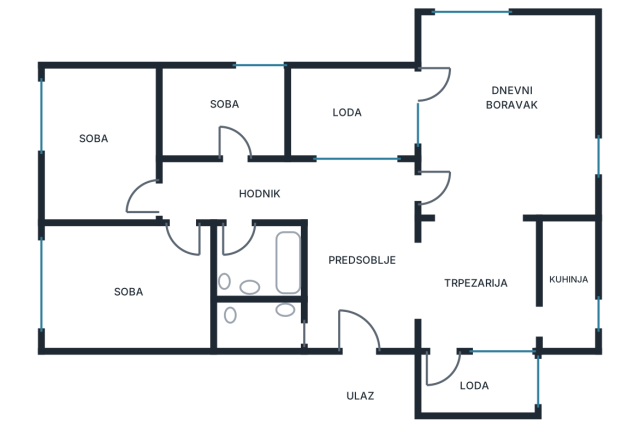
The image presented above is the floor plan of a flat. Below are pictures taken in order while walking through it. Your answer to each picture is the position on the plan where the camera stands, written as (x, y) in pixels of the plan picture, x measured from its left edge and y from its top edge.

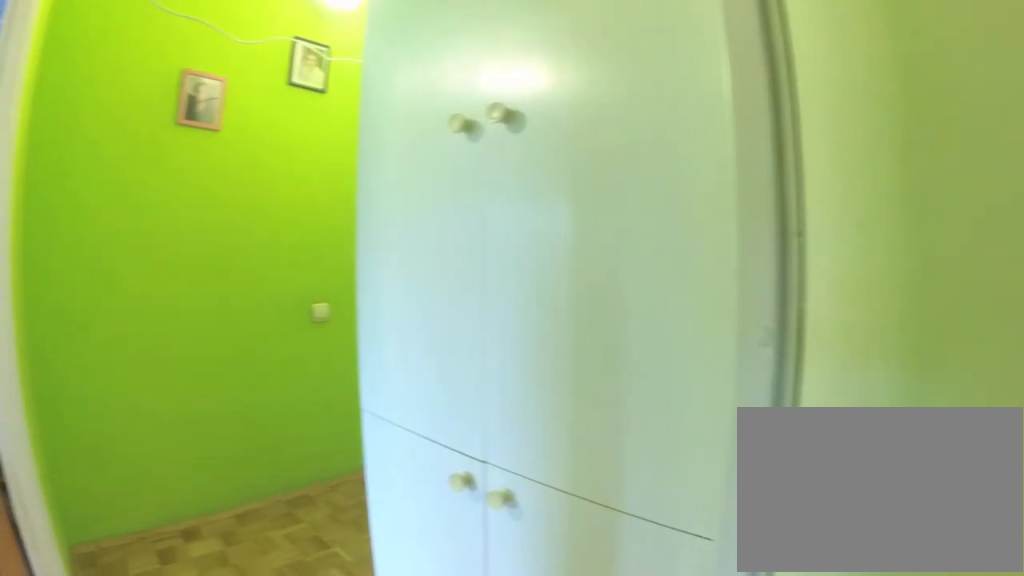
(163, 265)
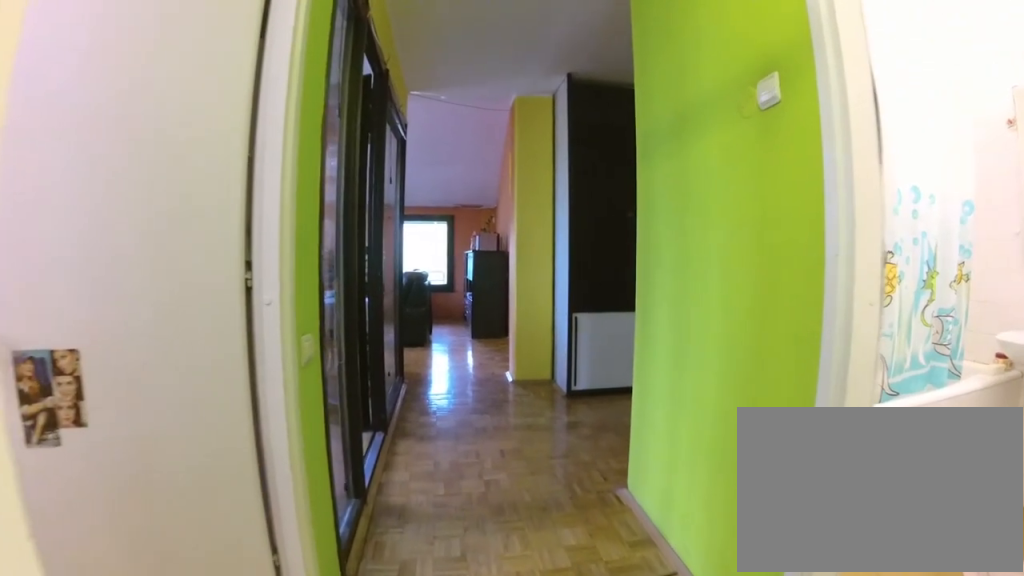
(212, 188)
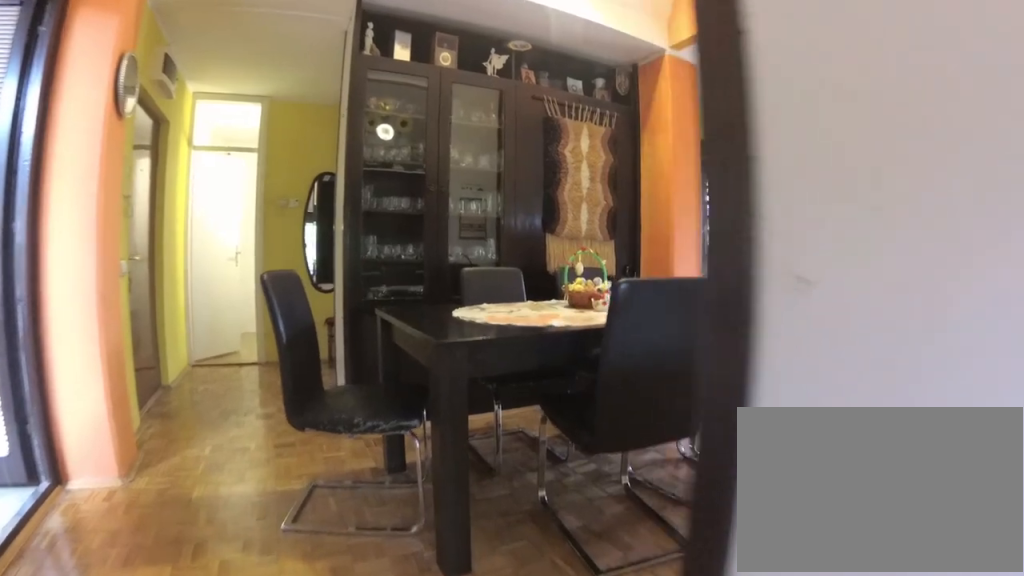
(558, 331)
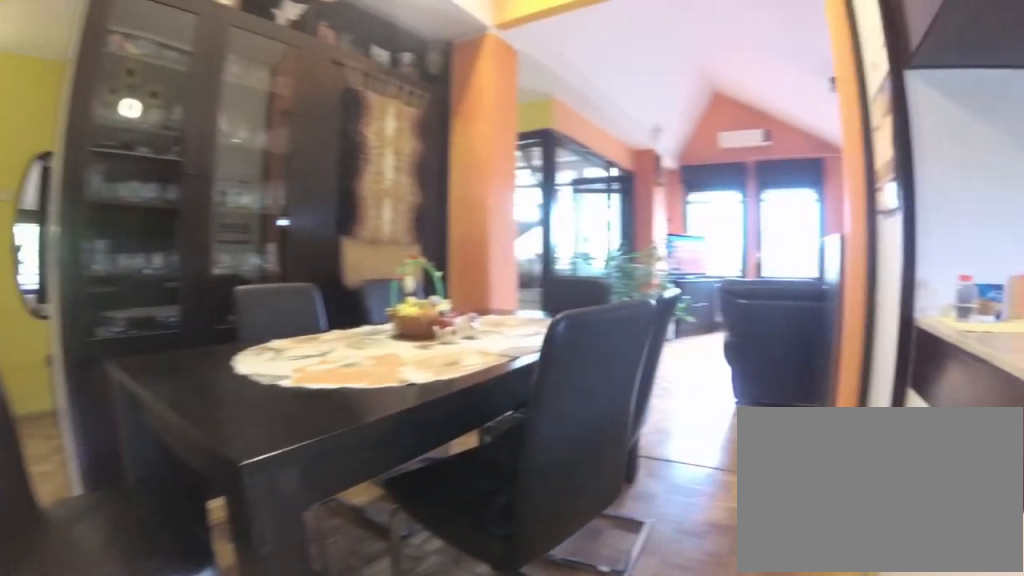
(539, 341)
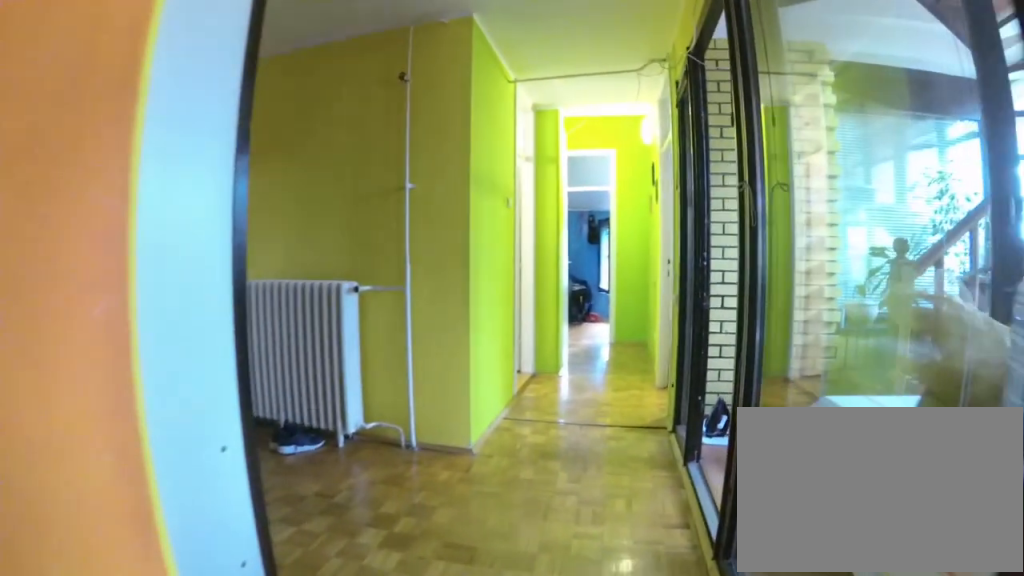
(461, 175)
